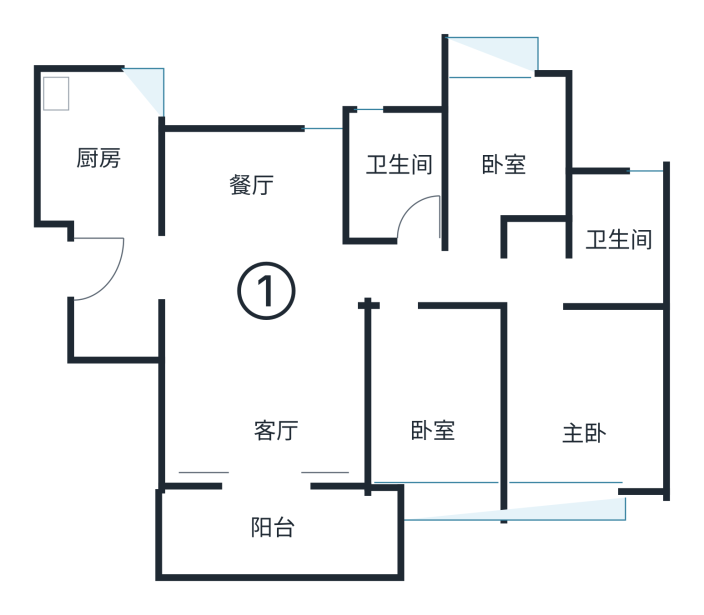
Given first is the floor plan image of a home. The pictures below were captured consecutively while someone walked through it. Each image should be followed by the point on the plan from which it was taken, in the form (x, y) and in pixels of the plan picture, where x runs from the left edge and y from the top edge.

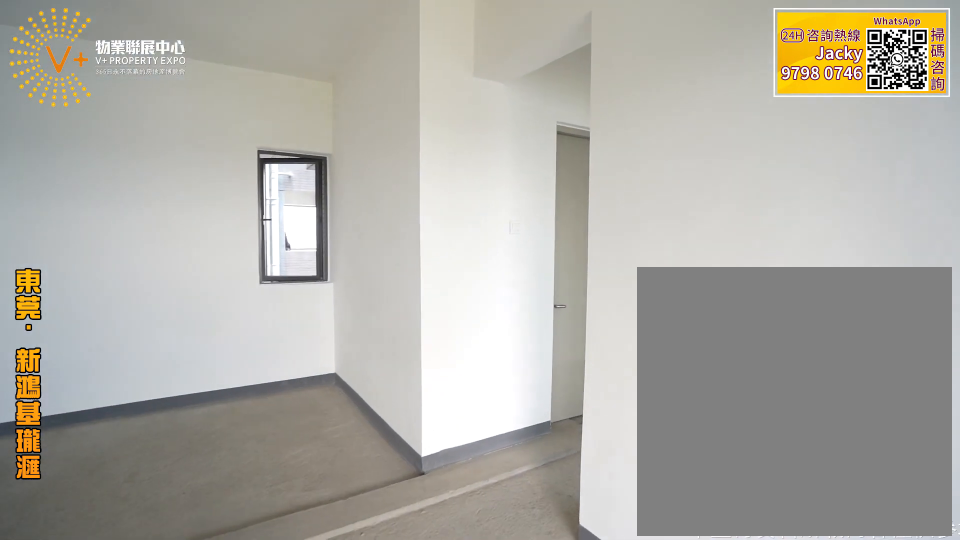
(283, 371)
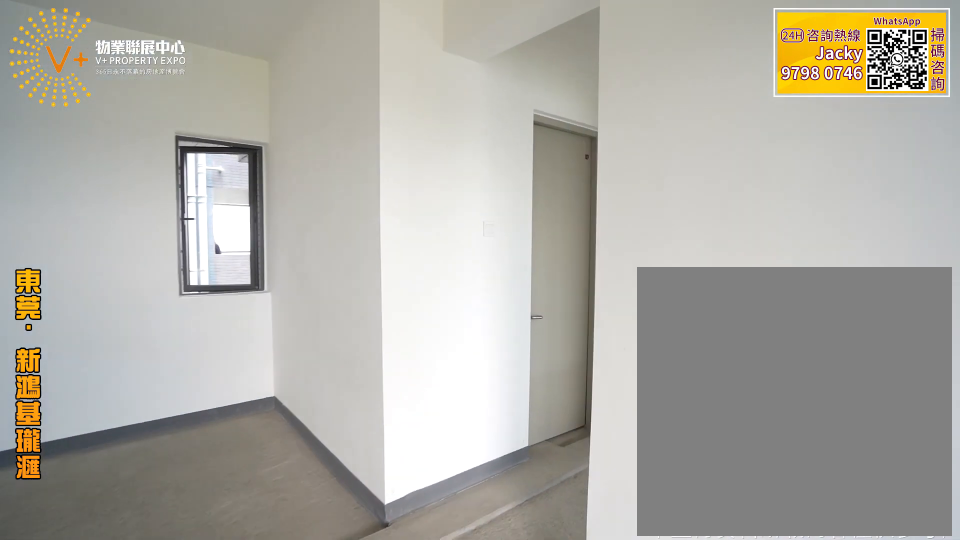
(286, 357)
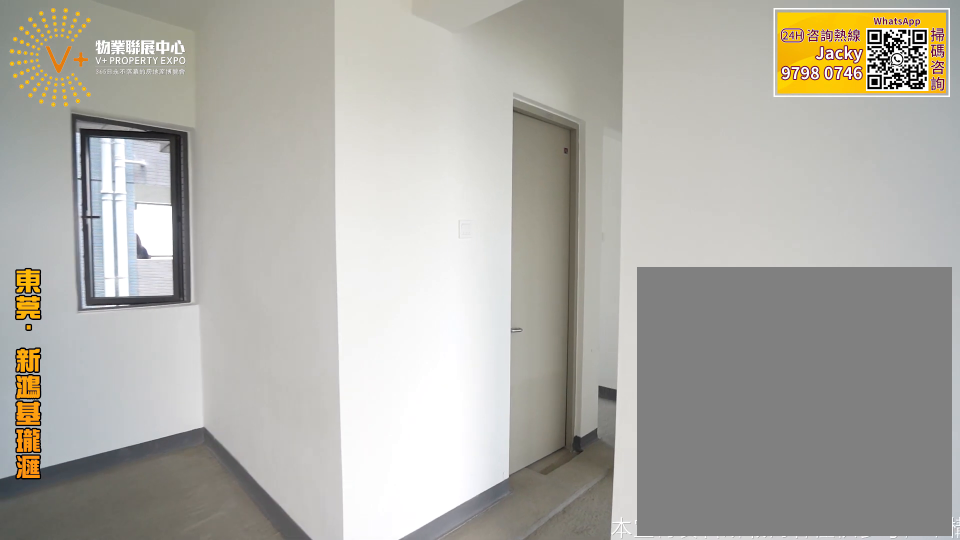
(289, 344)
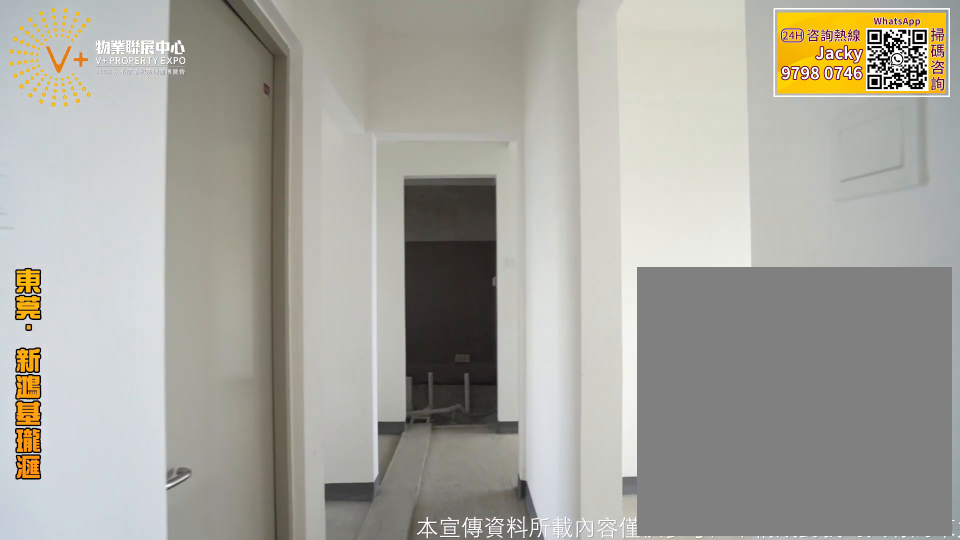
(339, 275)
